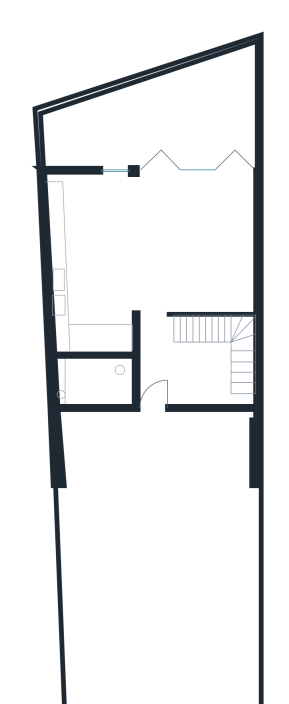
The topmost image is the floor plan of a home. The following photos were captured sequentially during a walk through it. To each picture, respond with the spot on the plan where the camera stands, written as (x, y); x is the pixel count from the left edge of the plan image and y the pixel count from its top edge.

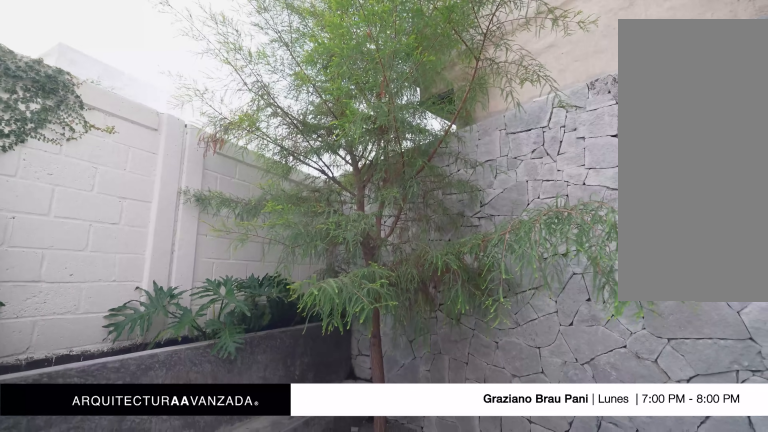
(200, 130)
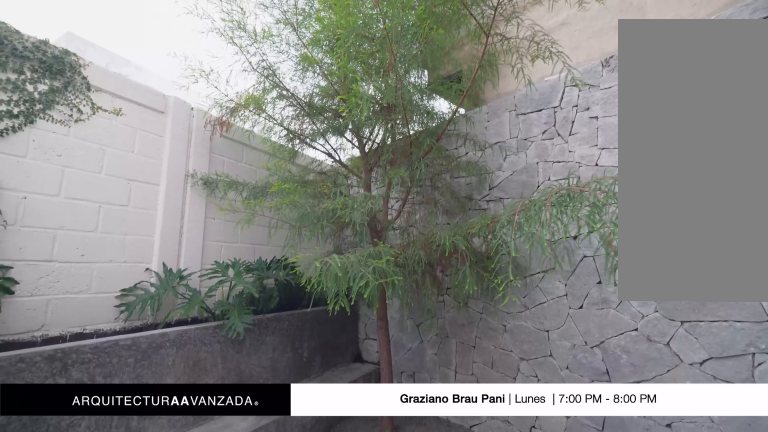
(201, 135)
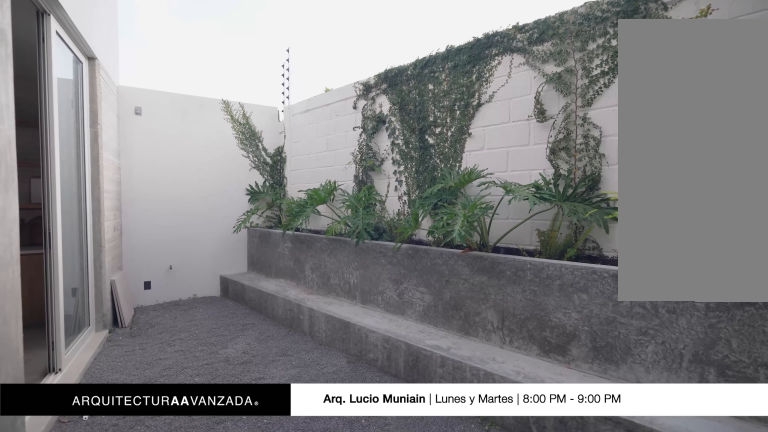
(220, 141)
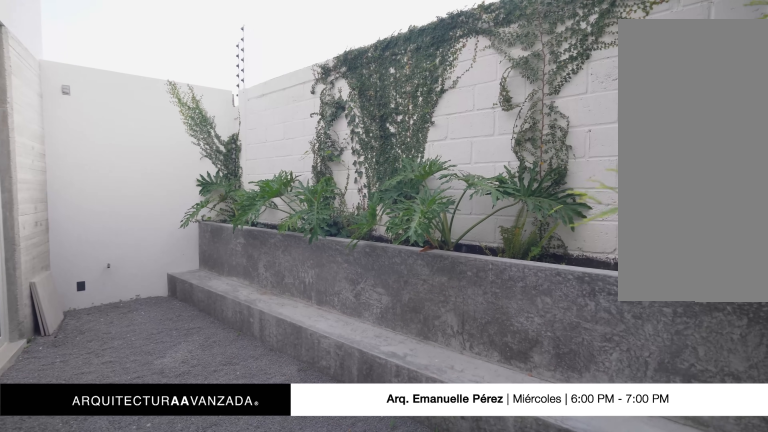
(221, 142)
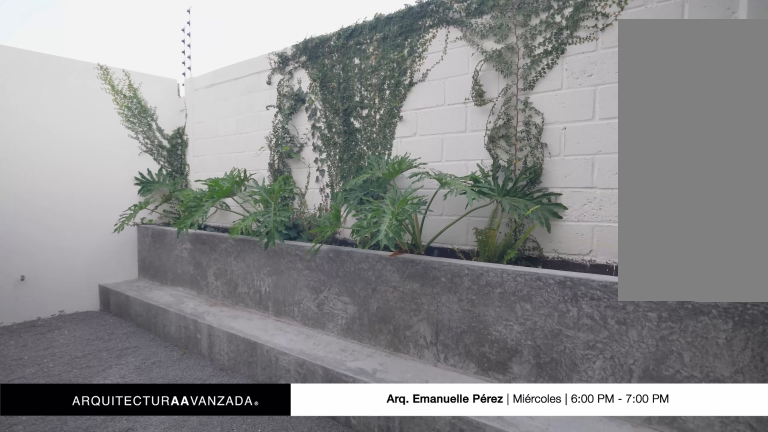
(221, 142)
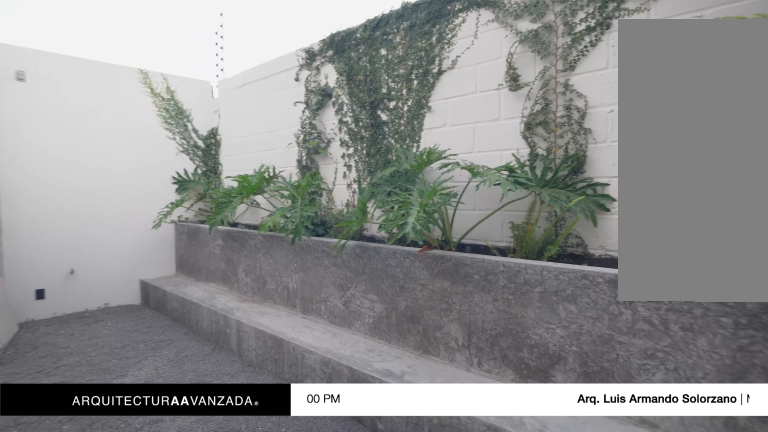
(221, 142)
